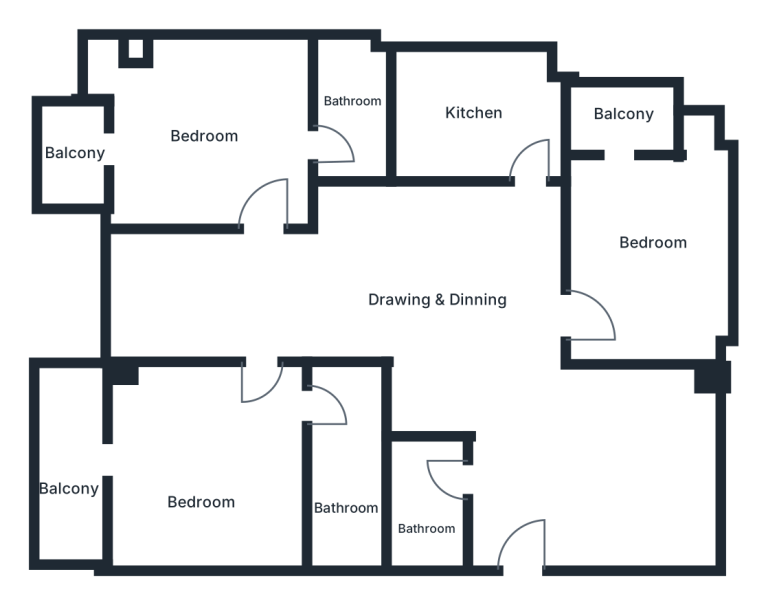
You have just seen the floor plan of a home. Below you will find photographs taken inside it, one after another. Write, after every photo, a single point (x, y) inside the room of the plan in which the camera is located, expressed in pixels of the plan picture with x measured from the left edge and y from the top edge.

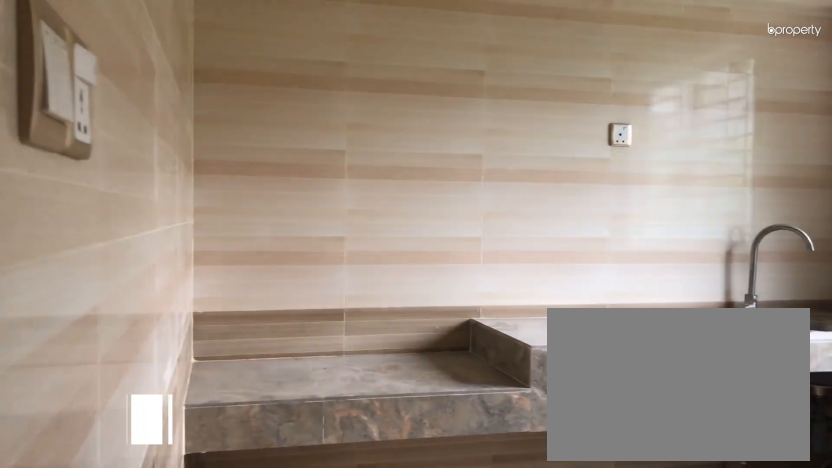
(472, 107)
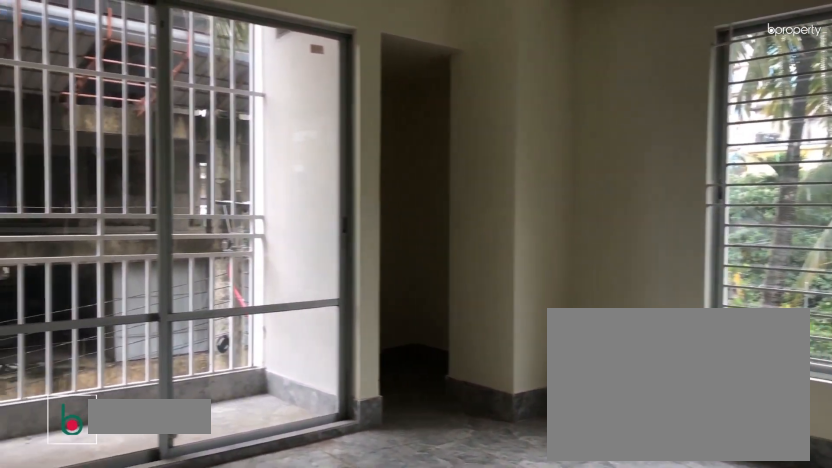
(205, 139)
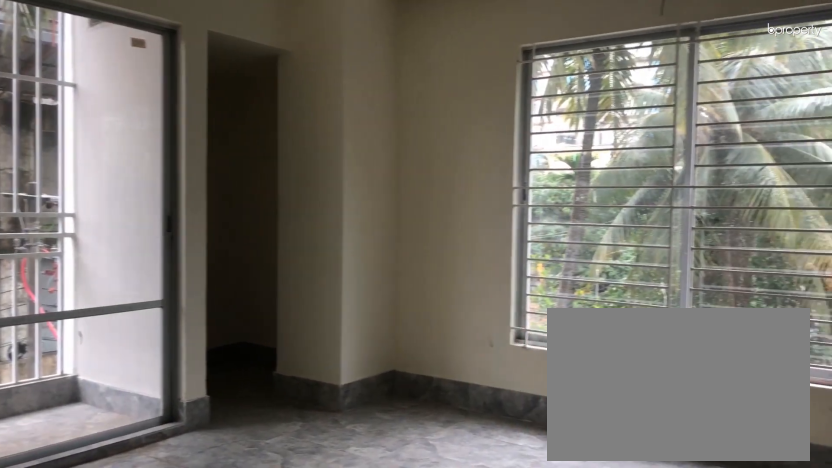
(205, 139)
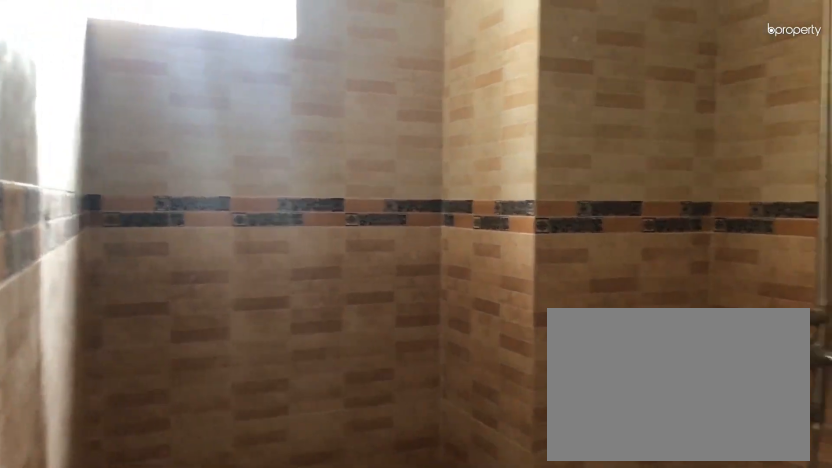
(350, 114)
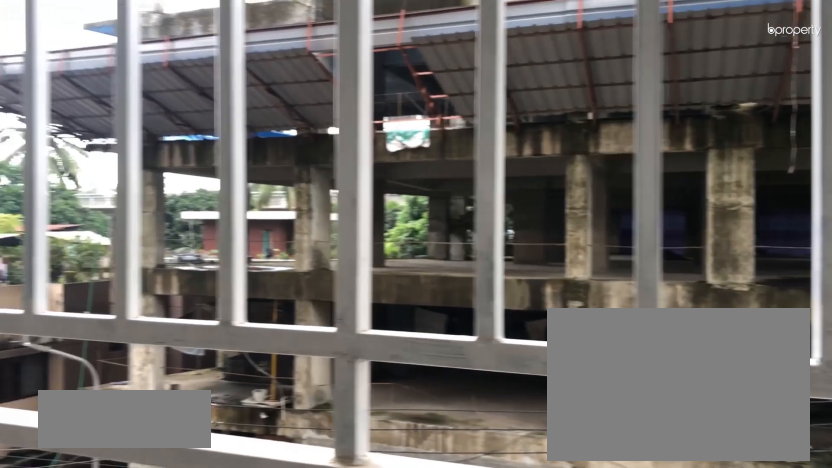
(76, 152)
